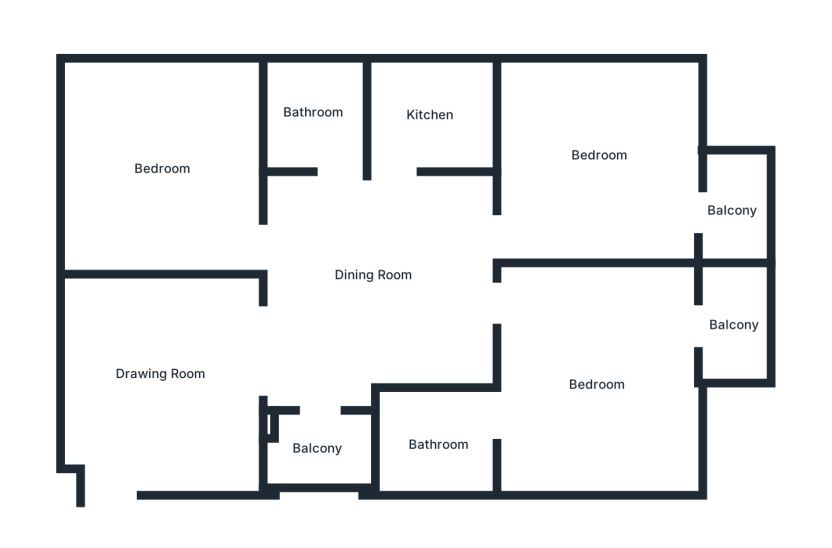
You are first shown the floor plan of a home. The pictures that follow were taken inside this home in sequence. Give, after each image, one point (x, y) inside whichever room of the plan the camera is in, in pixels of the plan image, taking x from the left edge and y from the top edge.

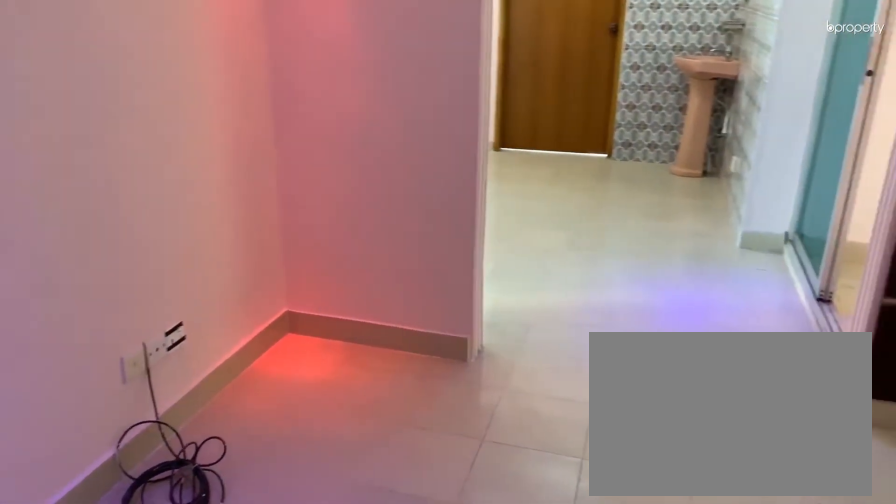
(159, 375)
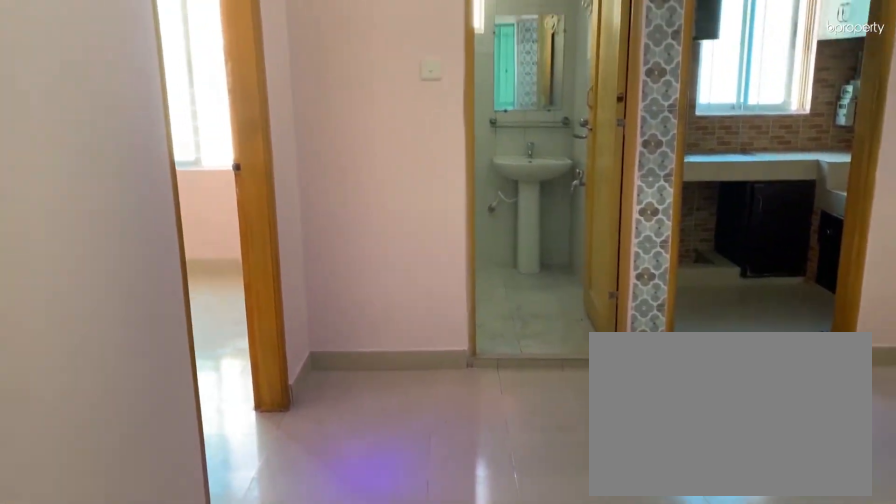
(371, 274)
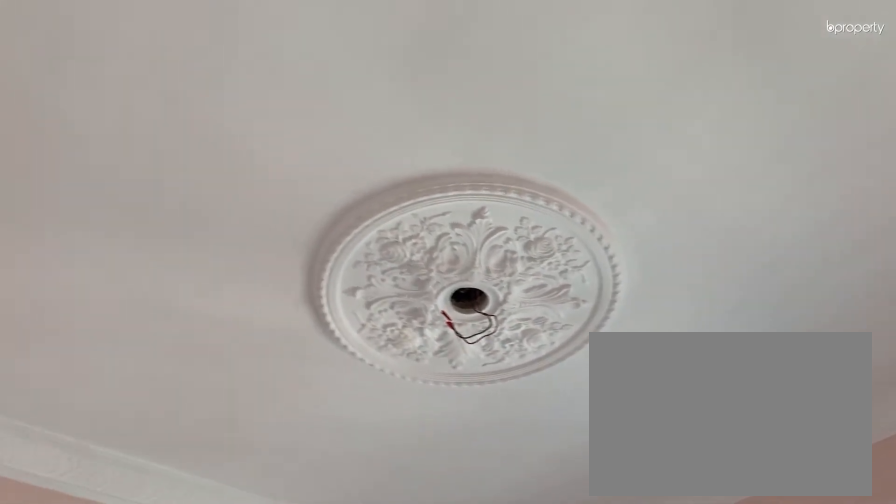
(165, 166)
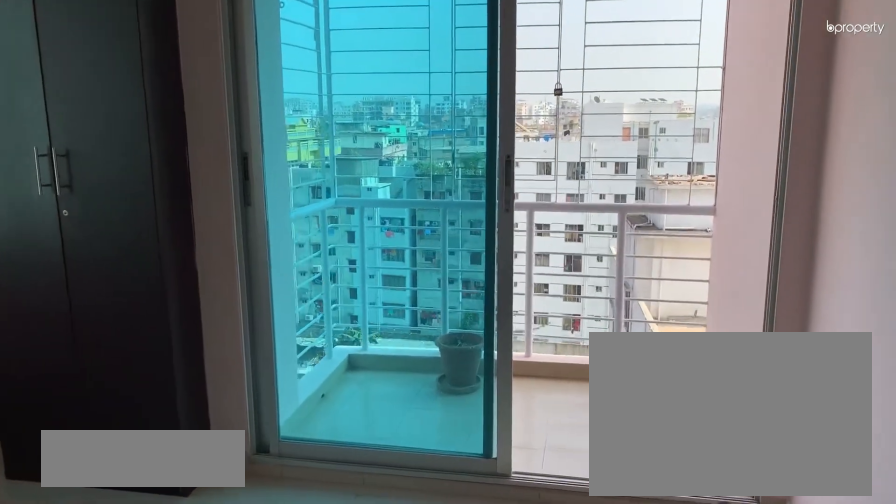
(600, 155)
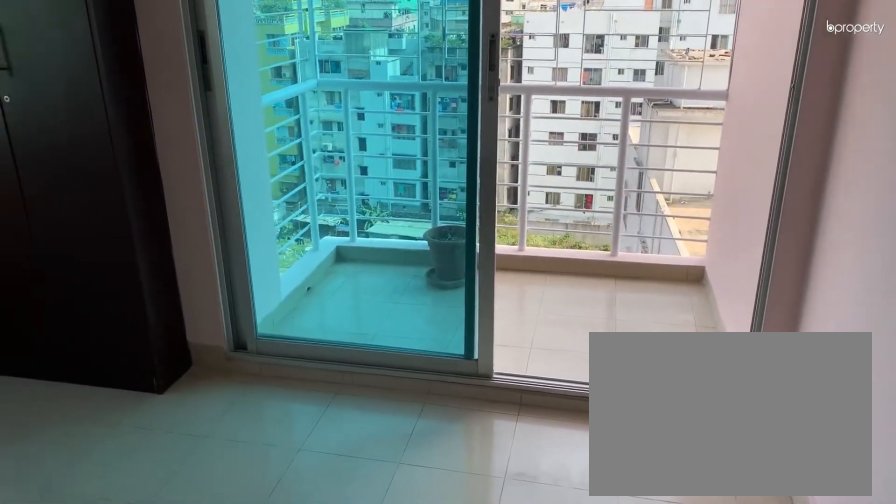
(600, 155)
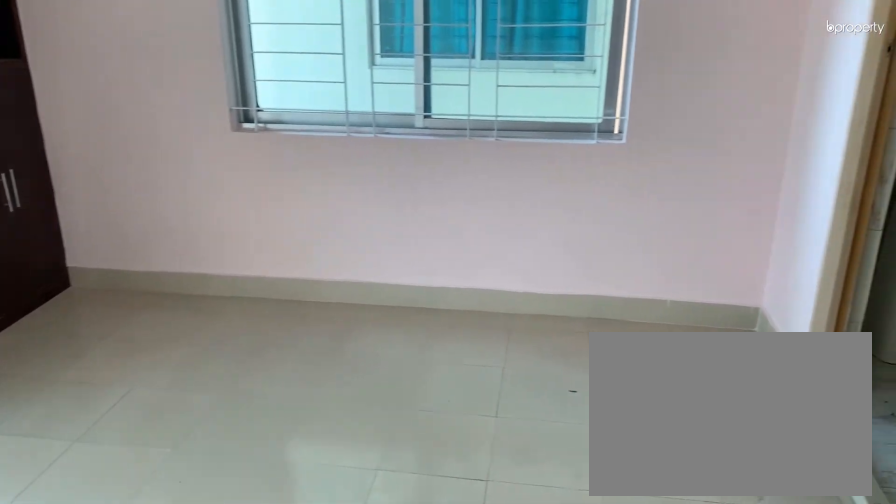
(597, 388)
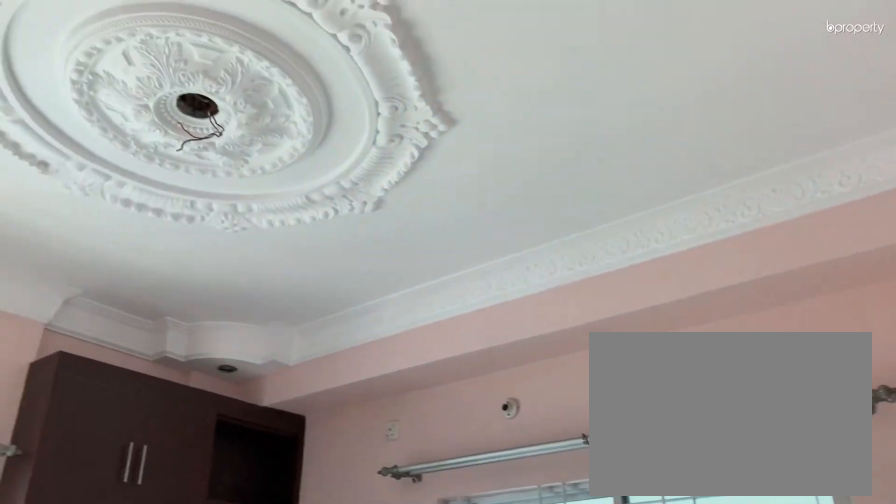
(597, 388)
